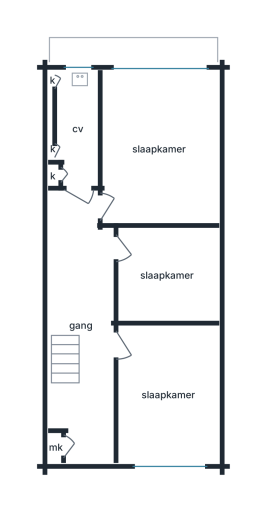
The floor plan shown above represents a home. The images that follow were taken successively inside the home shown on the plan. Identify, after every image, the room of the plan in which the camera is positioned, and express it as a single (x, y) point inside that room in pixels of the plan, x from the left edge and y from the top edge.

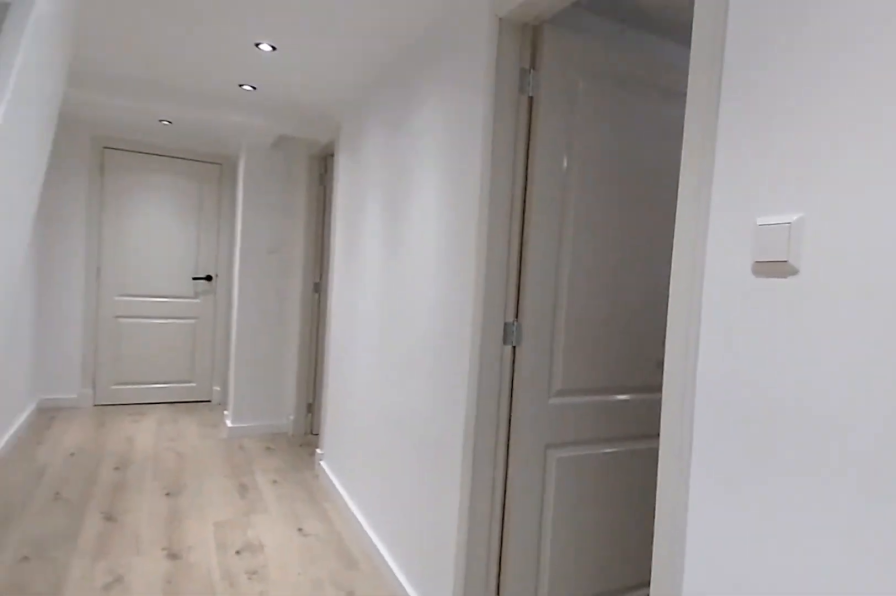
(82, 321)
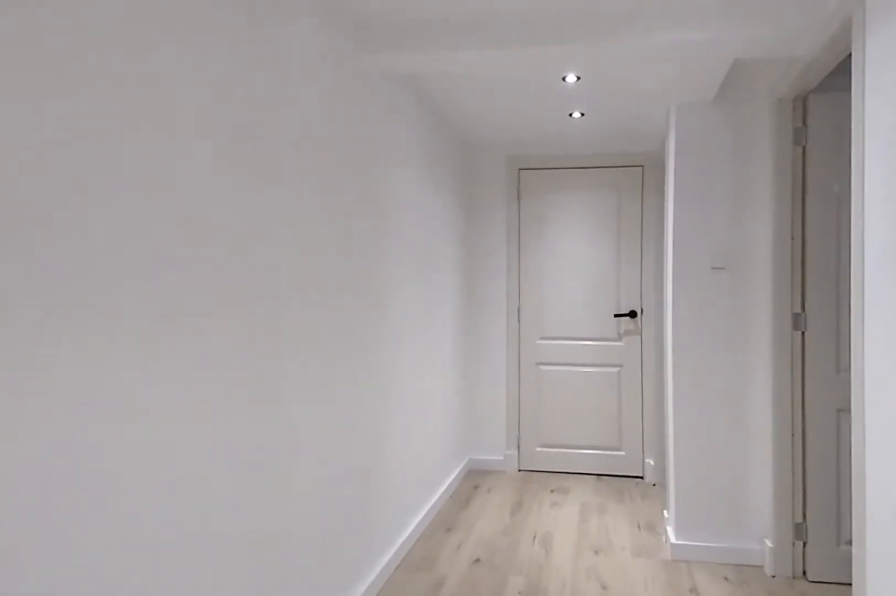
(82, 321)
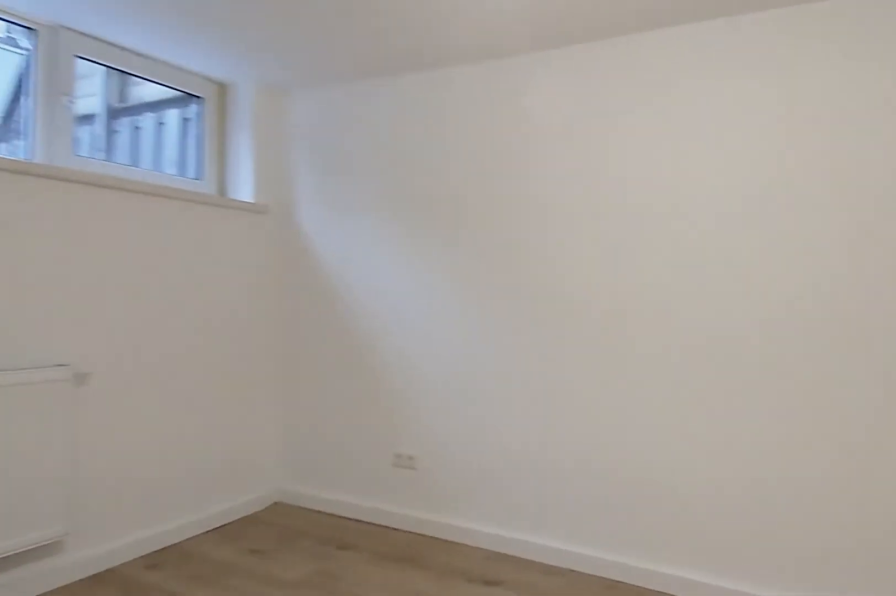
(130, 126)
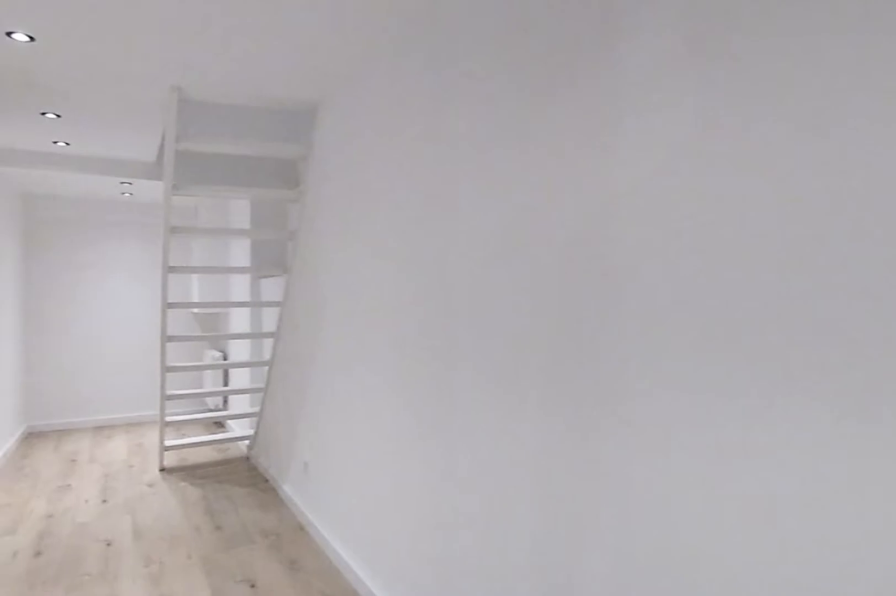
(82, 321)
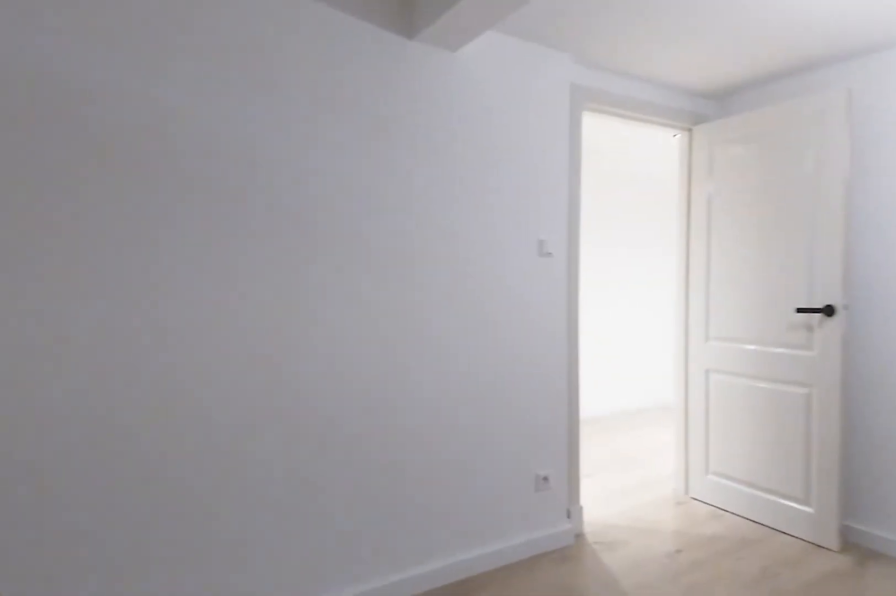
(166, 459)
